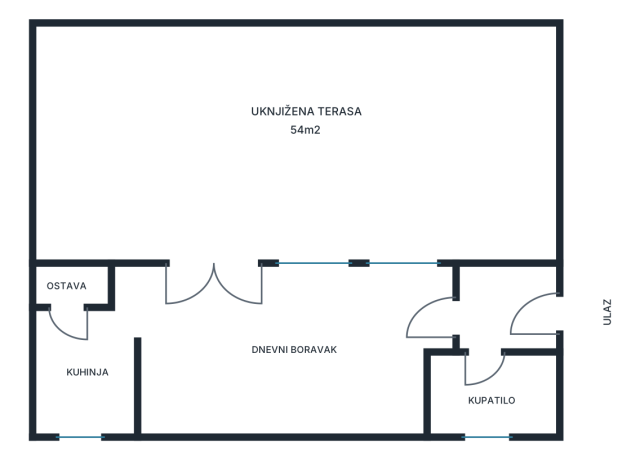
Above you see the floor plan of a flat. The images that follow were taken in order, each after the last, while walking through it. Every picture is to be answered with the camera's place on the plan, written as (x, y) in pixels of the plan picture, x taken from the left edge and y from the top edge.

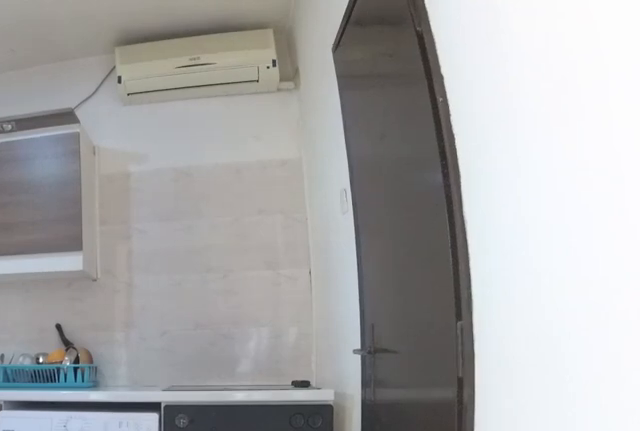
(161, 309)
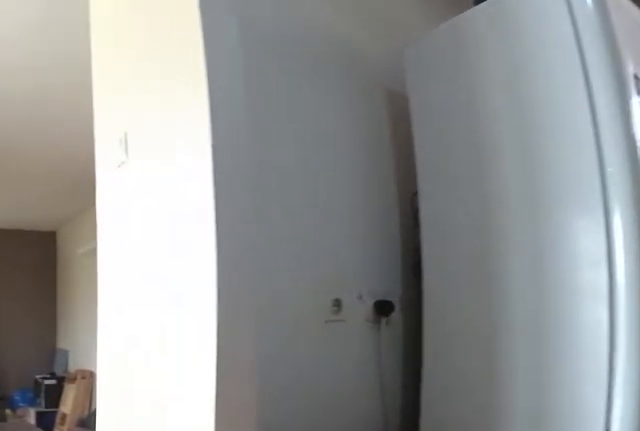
(59, 313)
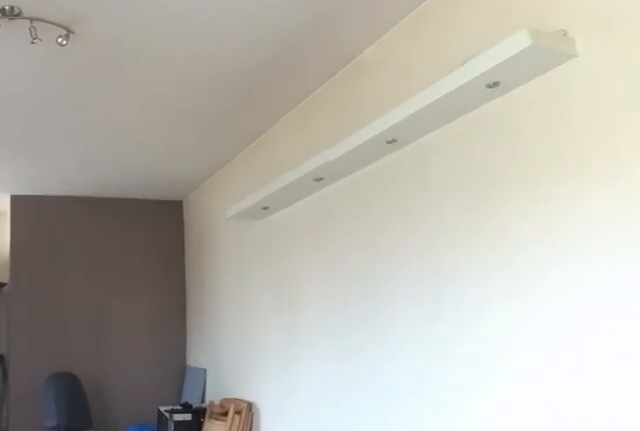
(177, 314)
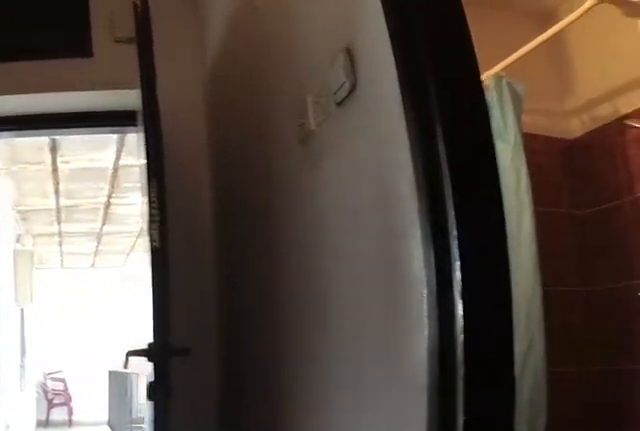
(427, 323)
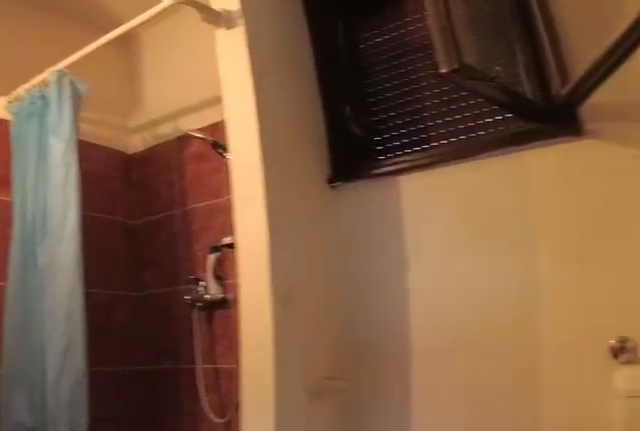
(441, 328)
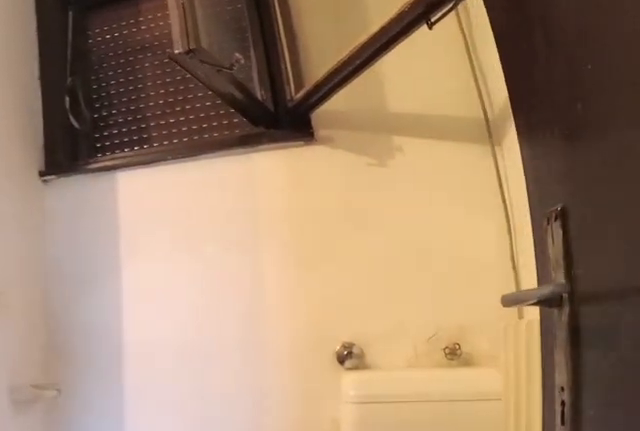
(448, 336)
